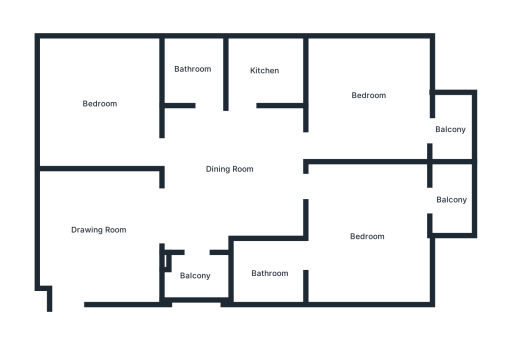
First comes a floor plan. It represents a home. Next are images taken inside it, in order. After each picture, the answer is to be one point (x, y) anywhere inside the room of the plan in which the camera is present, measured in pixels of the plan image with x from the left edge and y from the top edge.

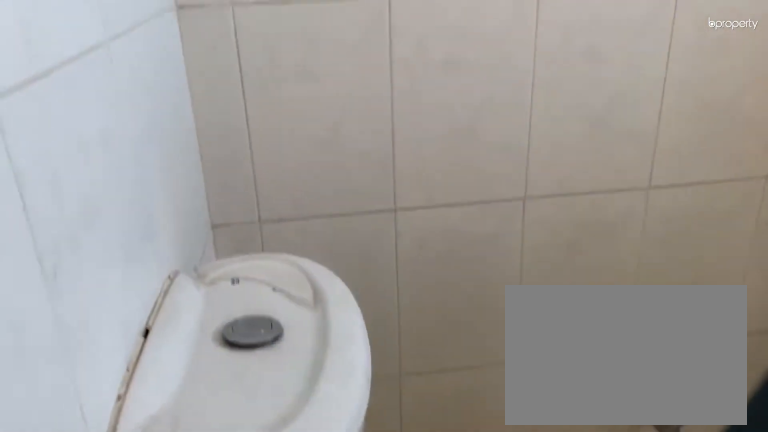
(191, 70)
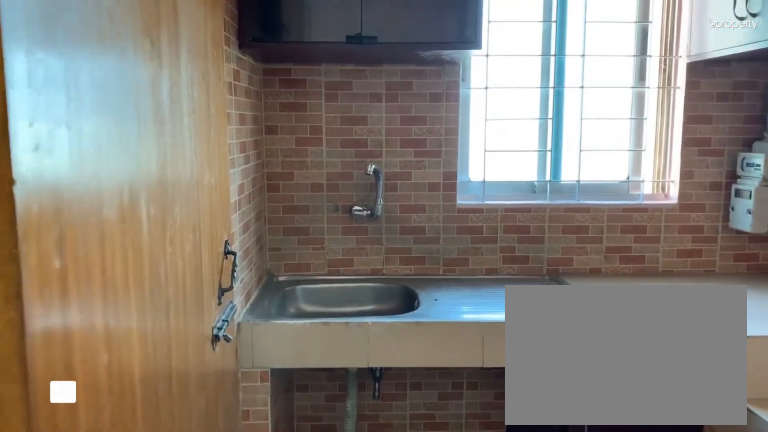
(262, 70)
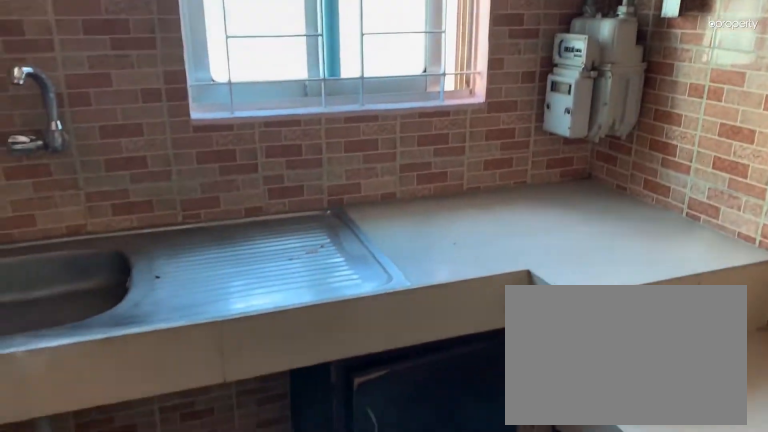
(262, 70)
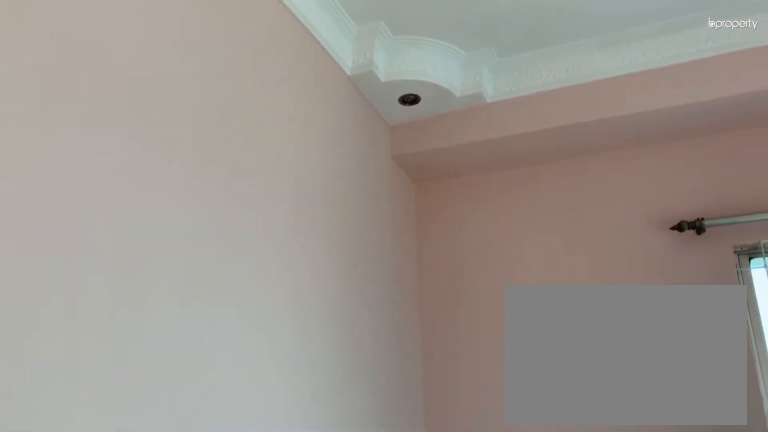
(369, 95)
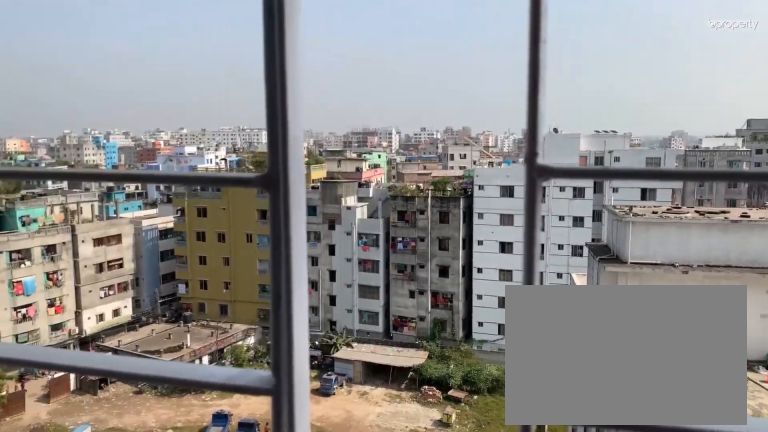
(451, 130)
